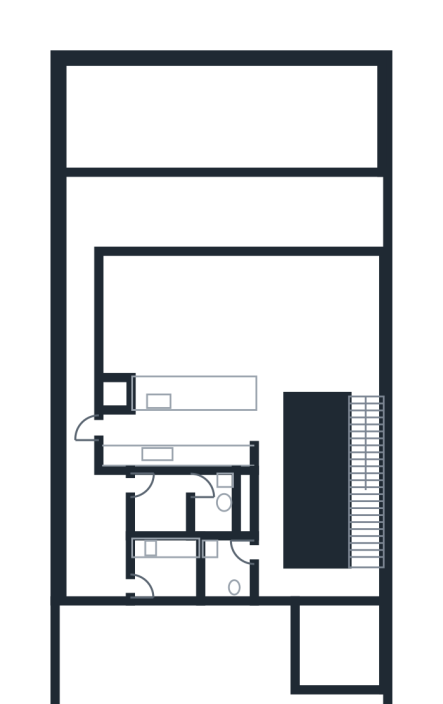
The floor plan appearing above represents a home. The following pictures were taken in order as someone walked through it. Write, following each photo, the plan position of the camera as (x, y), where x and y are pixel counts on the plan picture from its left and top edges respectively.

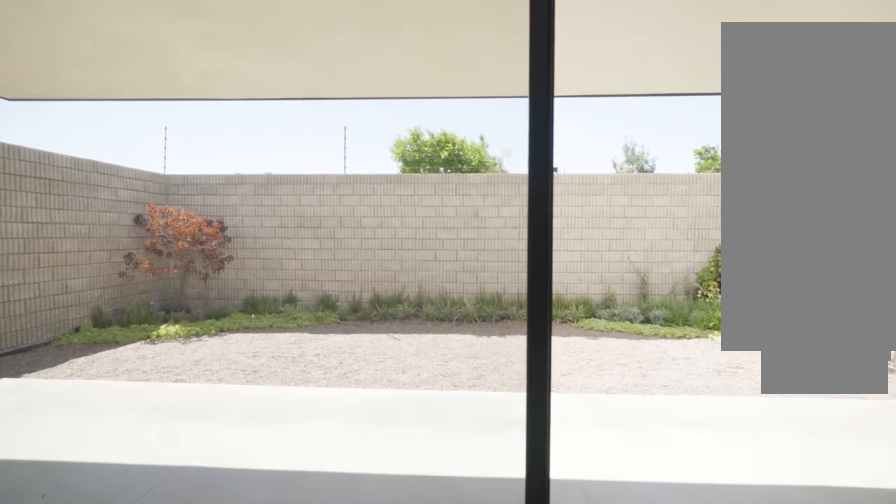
(217, 334)
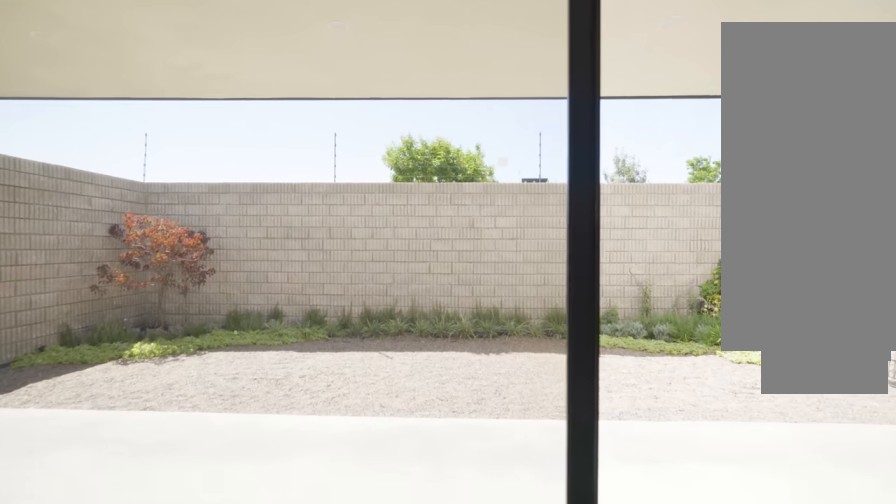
(215, 321)
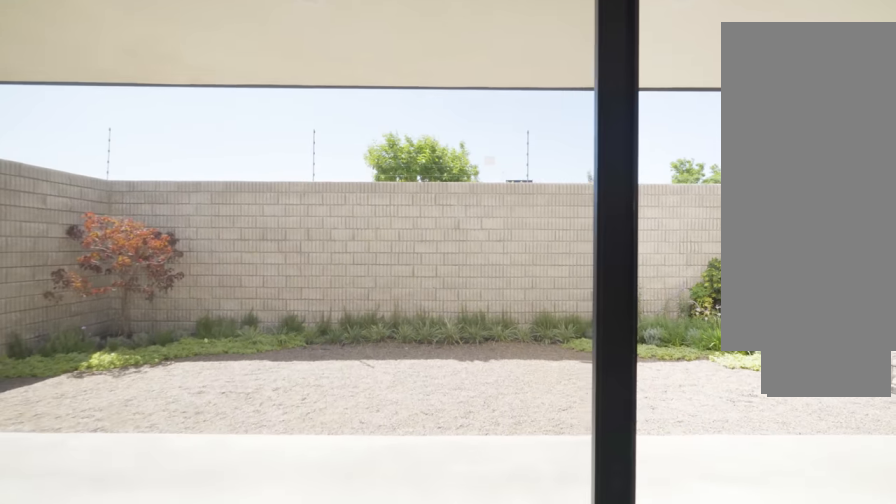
(215, 321)
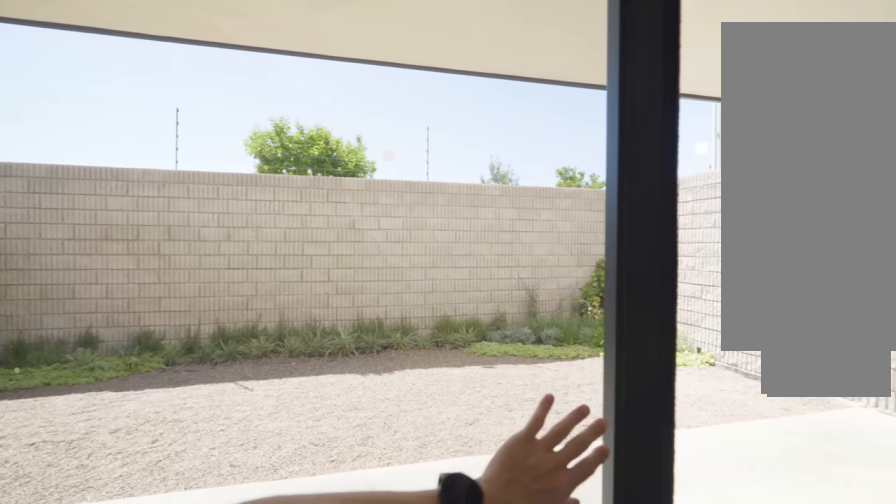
(190, 273)
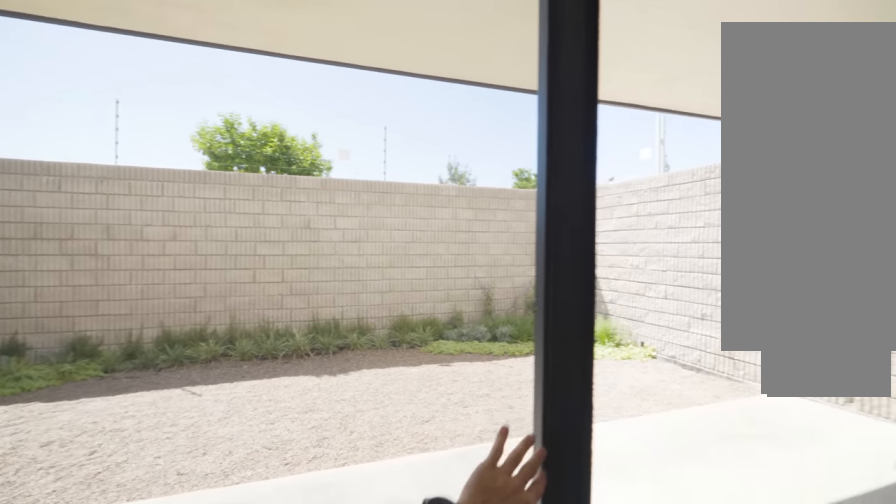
(190, 273)
